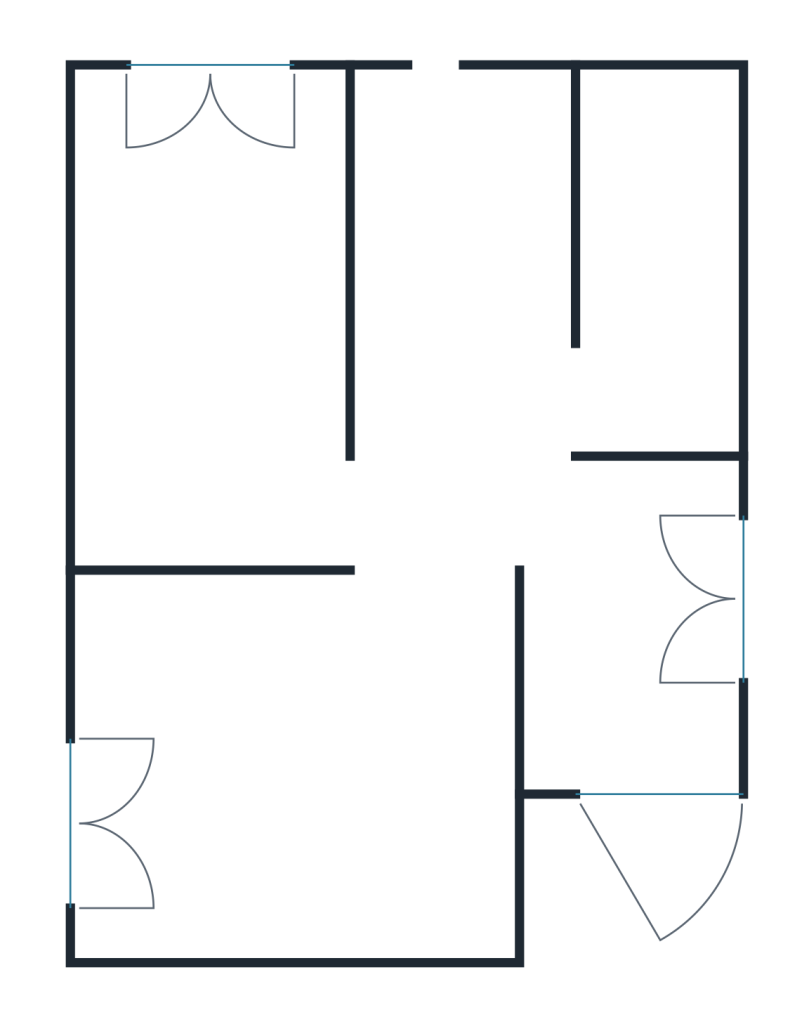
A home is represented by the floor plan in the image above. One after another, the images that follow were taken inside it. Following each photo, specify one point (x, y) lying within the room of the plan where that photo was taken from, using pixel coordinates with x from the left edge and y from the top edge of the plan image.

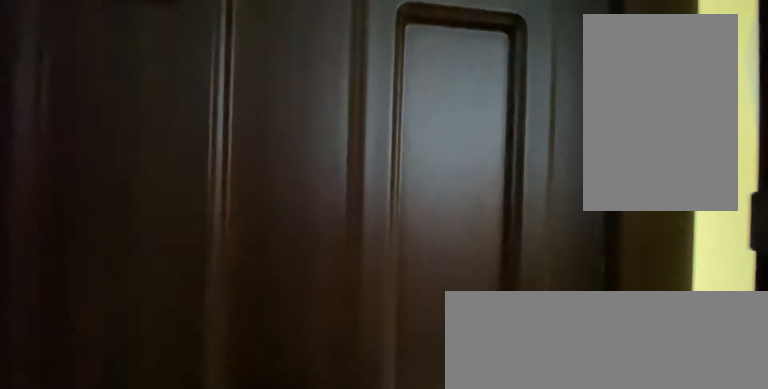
(631, 636)
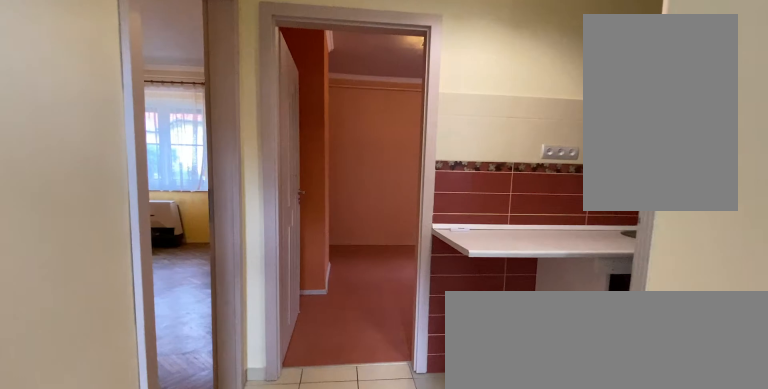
(631, 636)
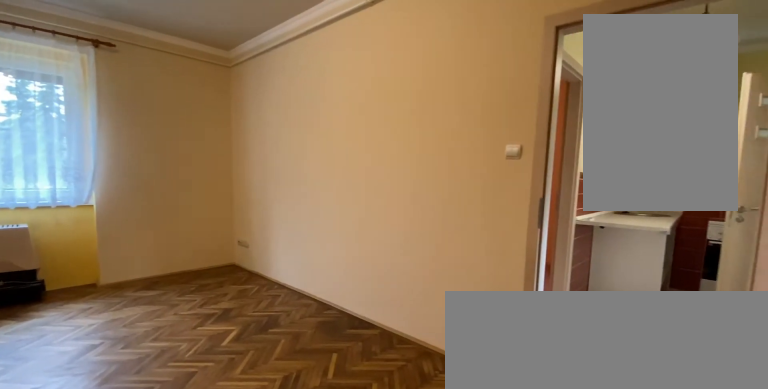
(298, 765)
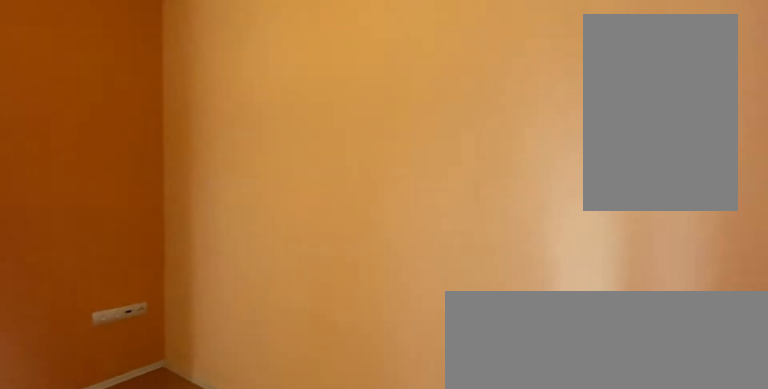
(197, 312)
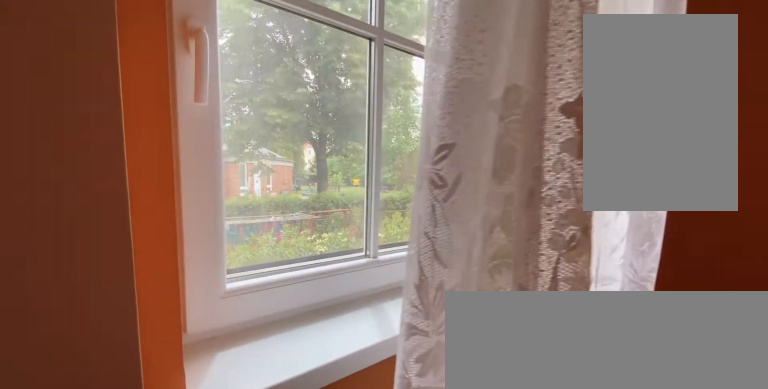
(197, 312)
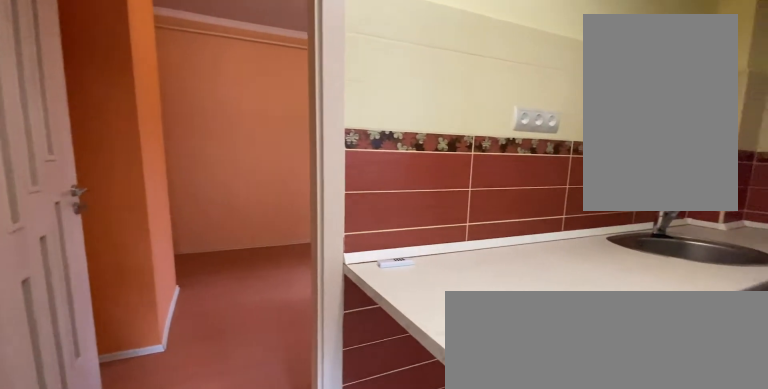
(465, 282)
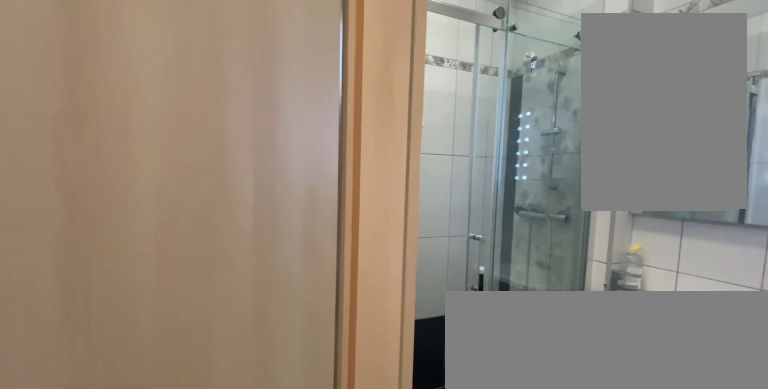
(661, 305)
